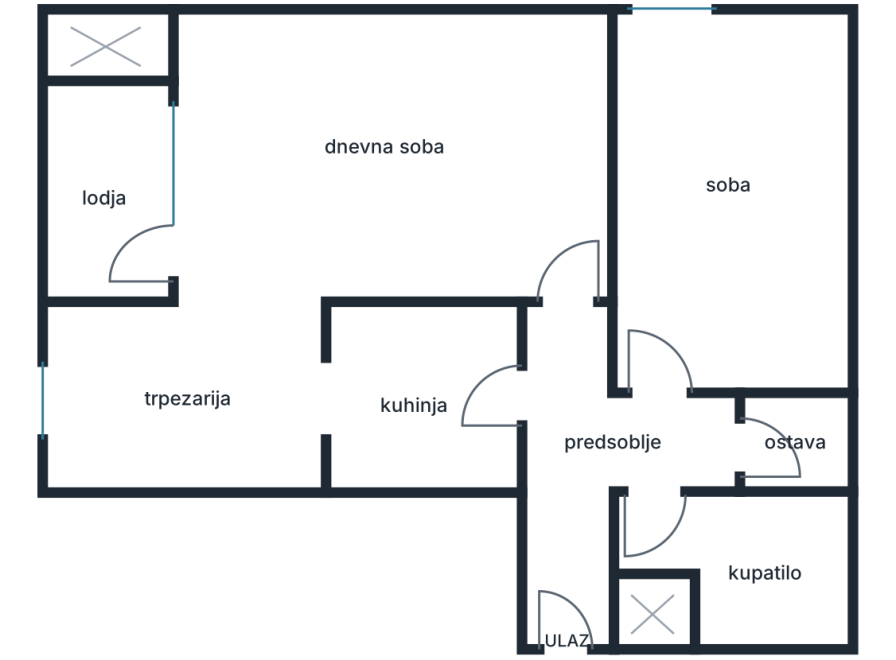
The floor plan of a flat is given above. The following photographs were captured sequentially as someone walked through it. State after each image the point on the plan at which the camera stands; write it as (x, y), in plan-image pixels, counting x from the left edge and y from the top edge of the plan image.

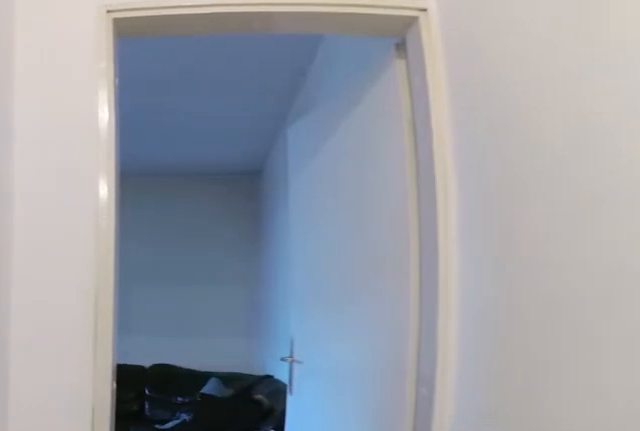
(577, 434)
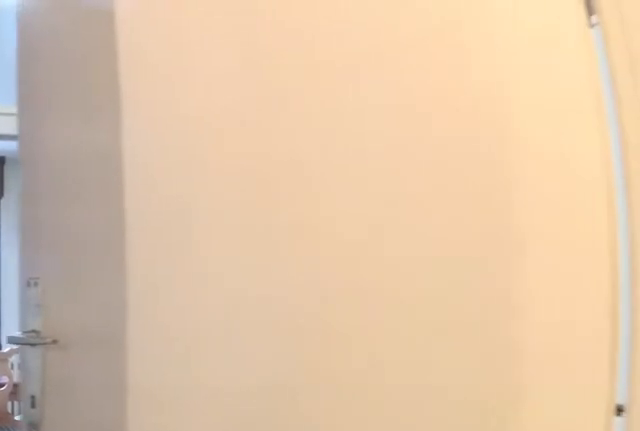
(558, 444)
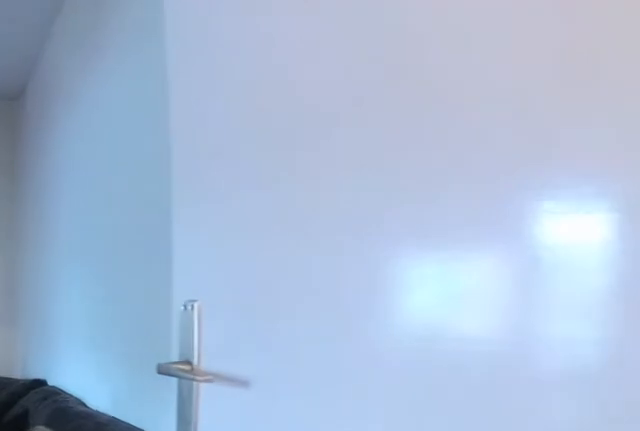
(561, 313)
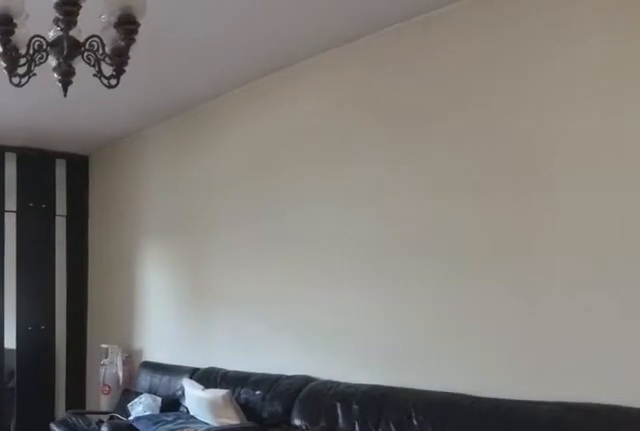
(555, 245)
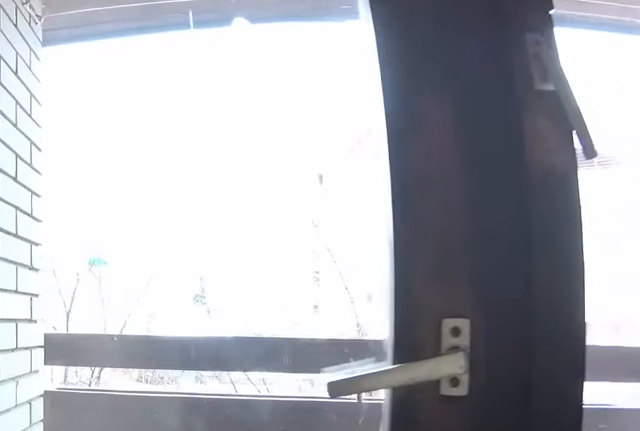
(223, 211)
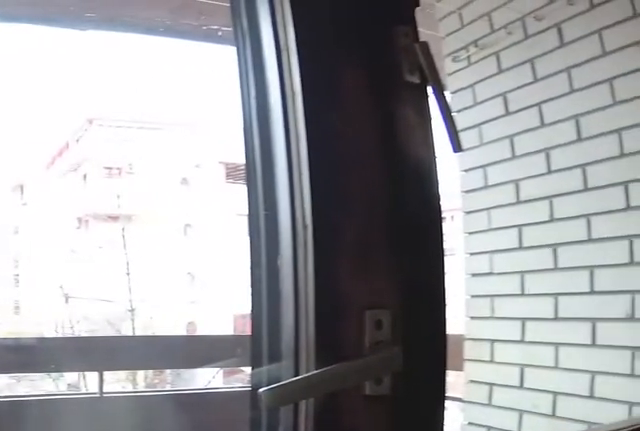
(211, 209)
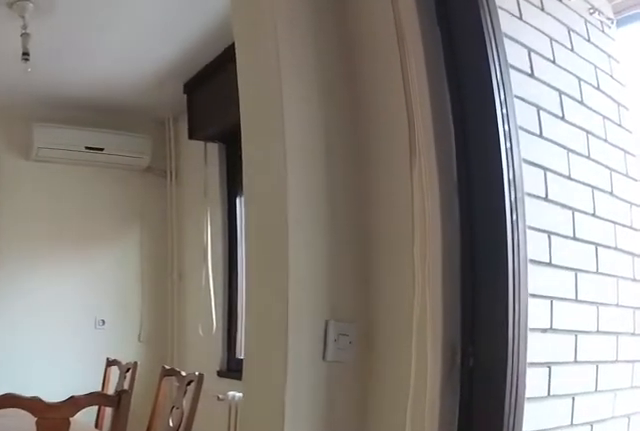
(217, 193)
